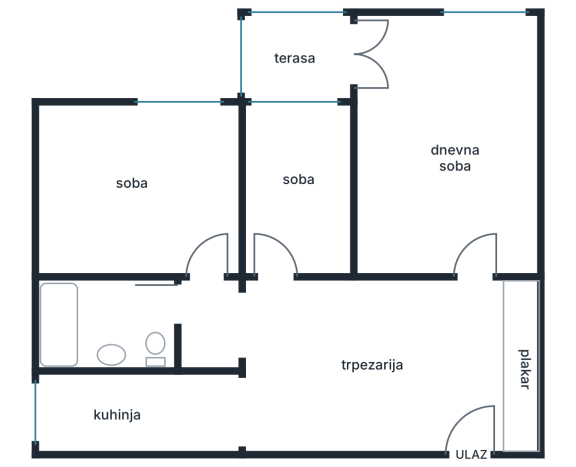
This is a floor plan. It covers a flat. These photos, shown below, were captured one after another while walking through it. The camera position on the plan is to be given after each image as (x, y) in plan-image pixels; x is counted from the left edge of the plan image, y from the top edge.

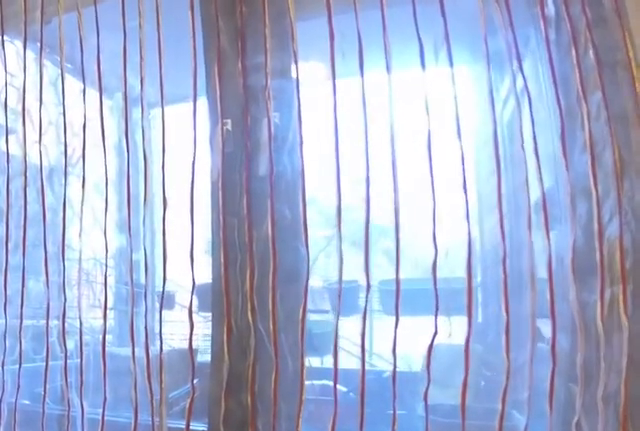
(309, 151)
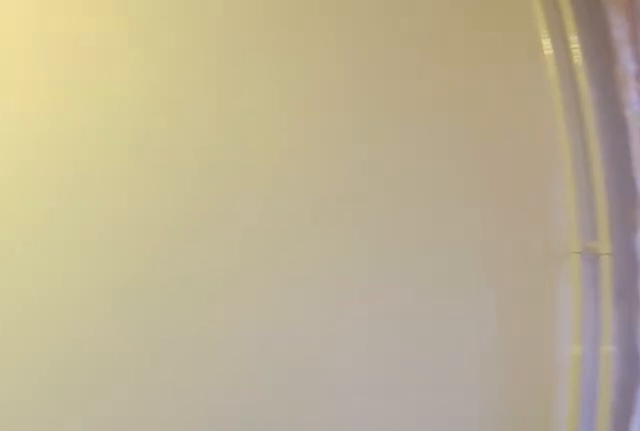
(315, 135)
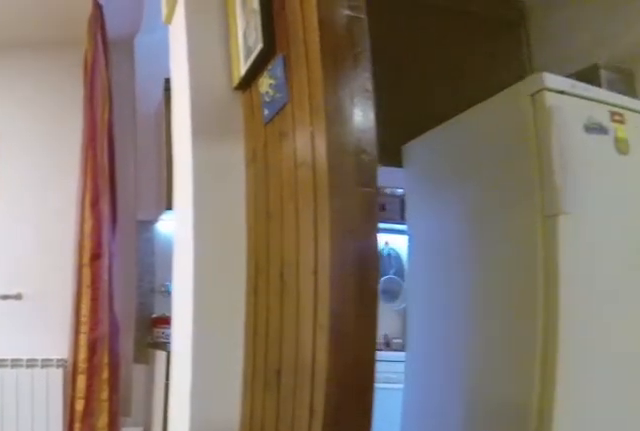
(275, 280)
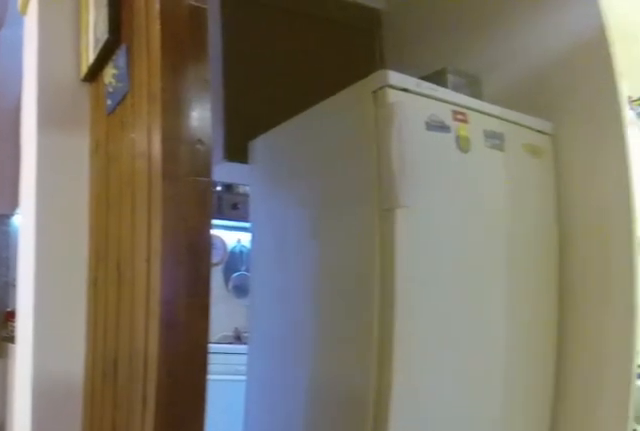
(276, 288)
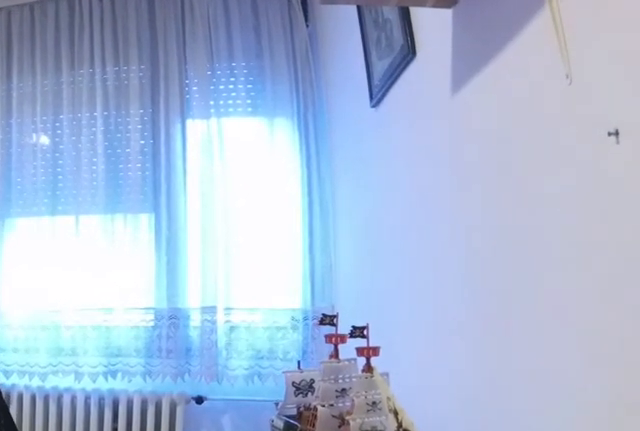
(214, 251)
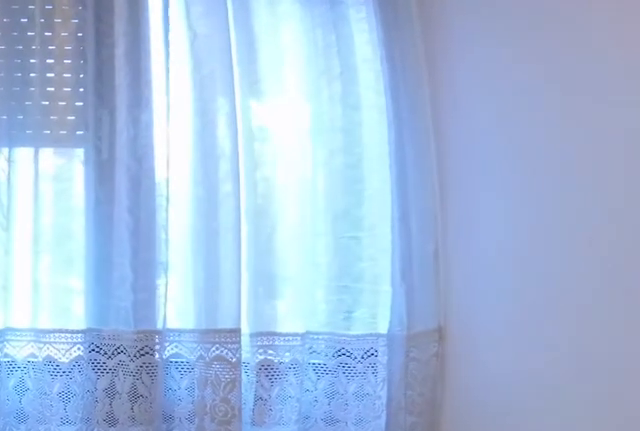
(215, 180)
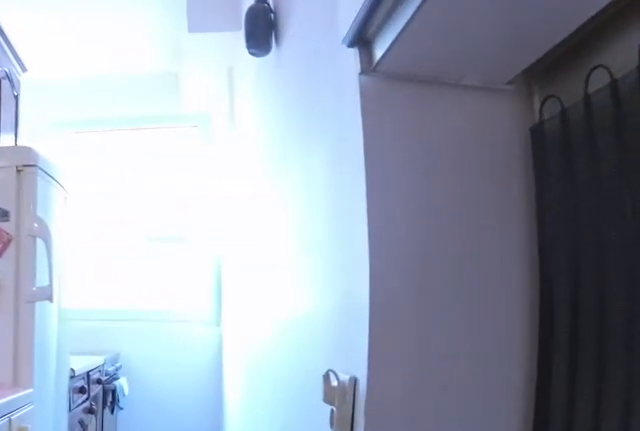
(241, 410)
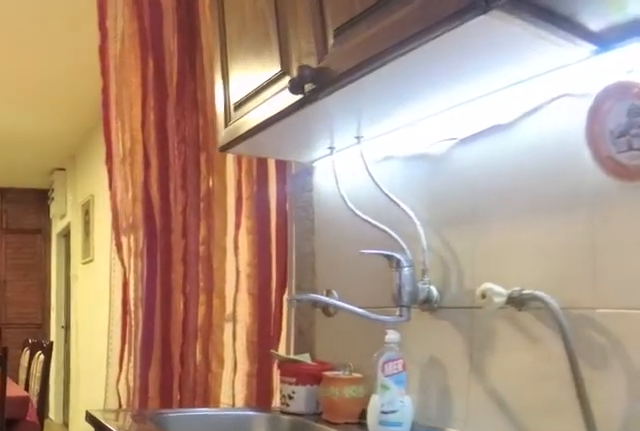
(164, 409)
